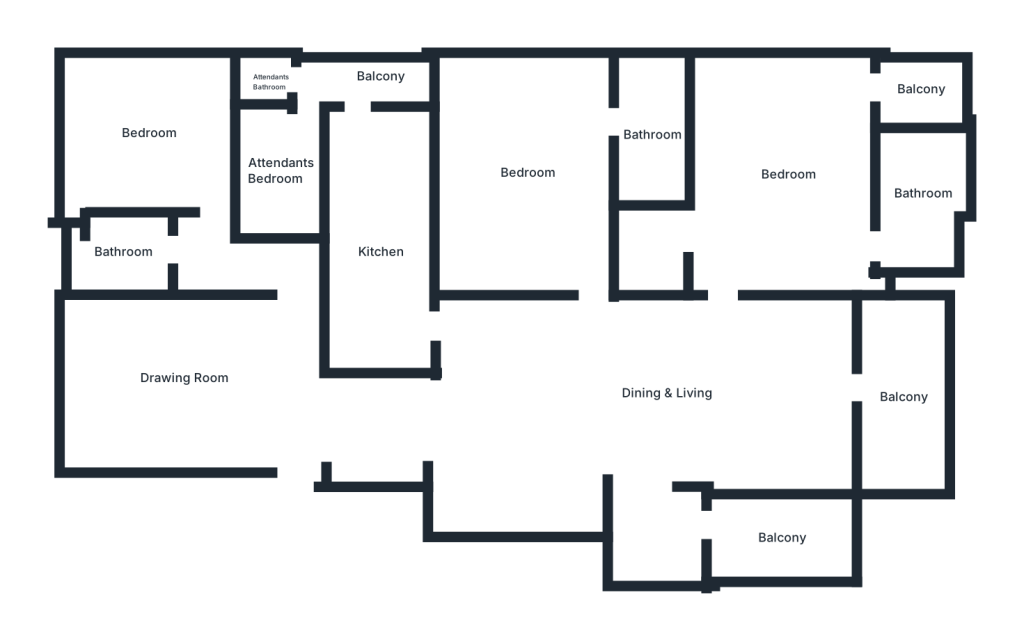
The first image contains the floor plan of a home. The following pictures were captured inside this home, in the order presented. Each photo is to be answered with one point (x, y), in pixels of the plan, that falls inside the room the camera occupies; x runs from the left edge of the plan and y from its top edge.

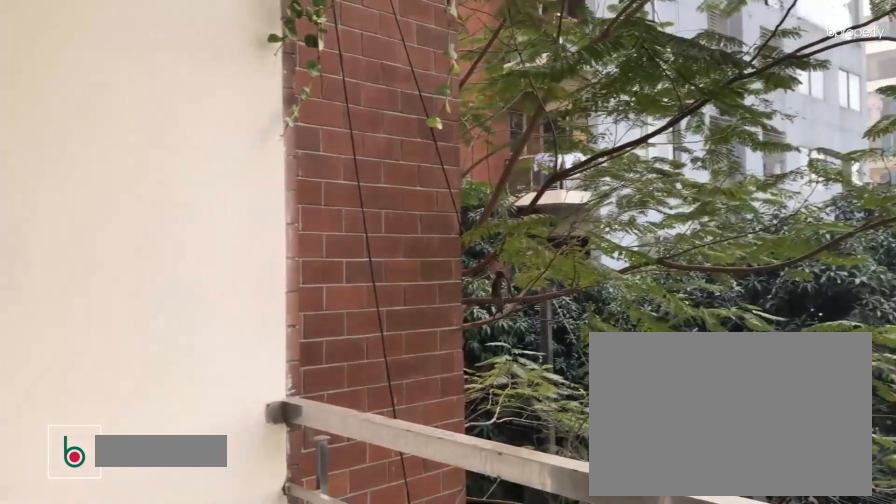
(904, 394)
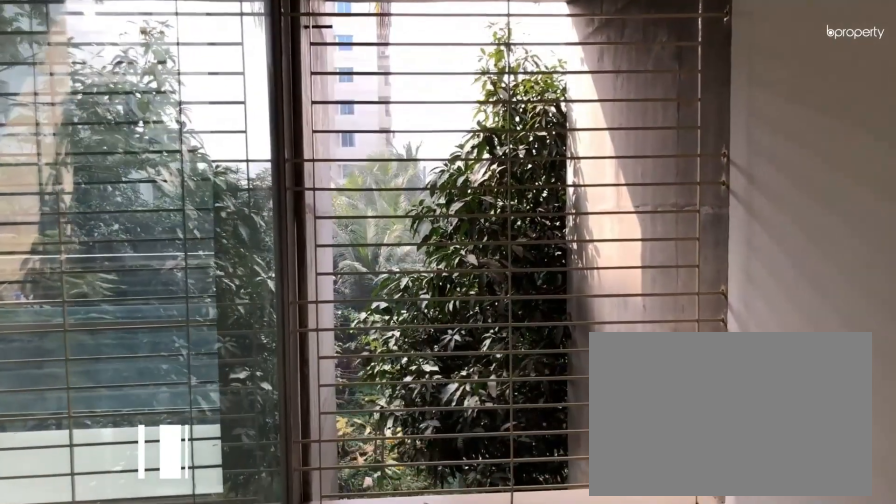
(780, 538)
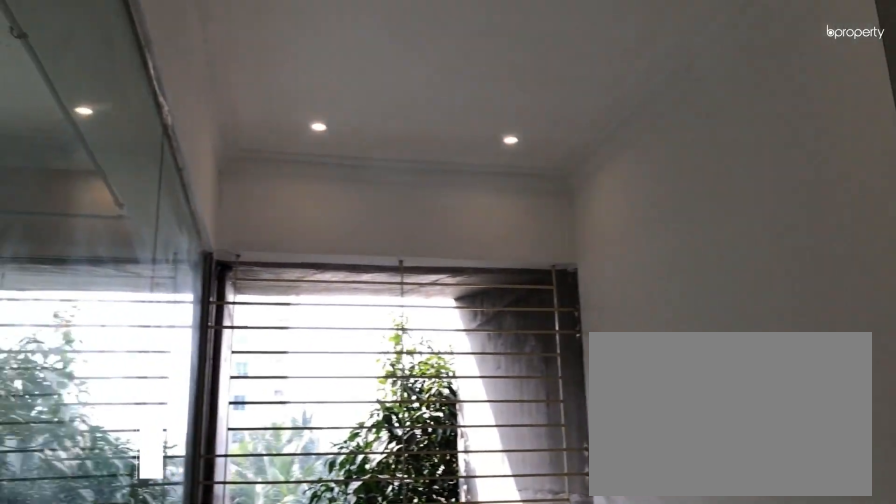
(780, 538)
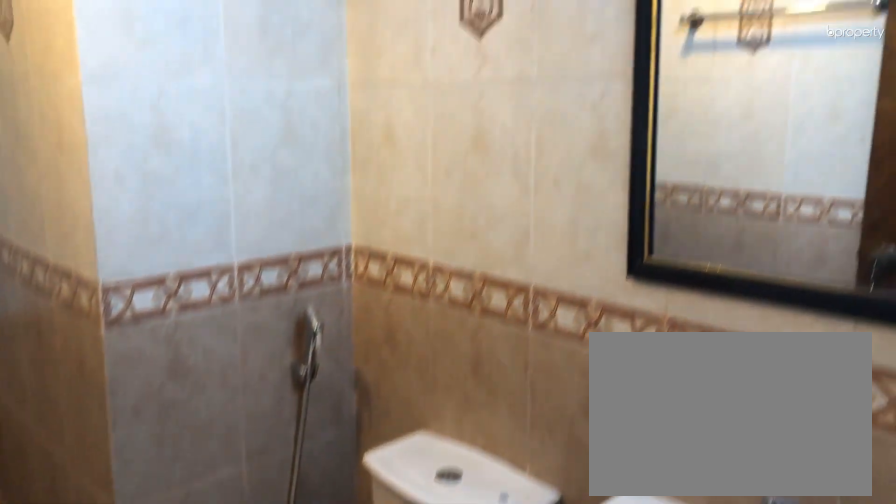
(127, 249)
